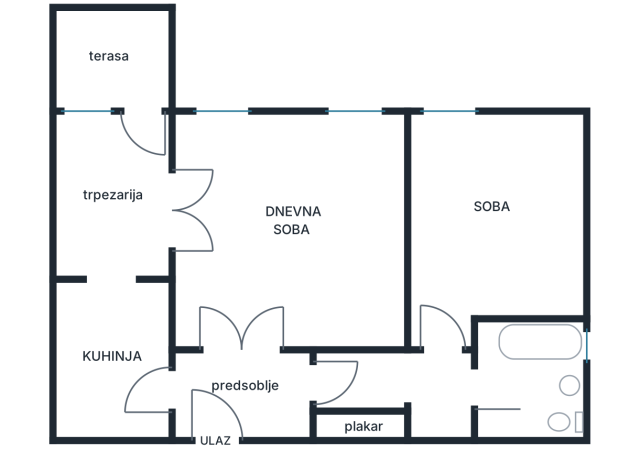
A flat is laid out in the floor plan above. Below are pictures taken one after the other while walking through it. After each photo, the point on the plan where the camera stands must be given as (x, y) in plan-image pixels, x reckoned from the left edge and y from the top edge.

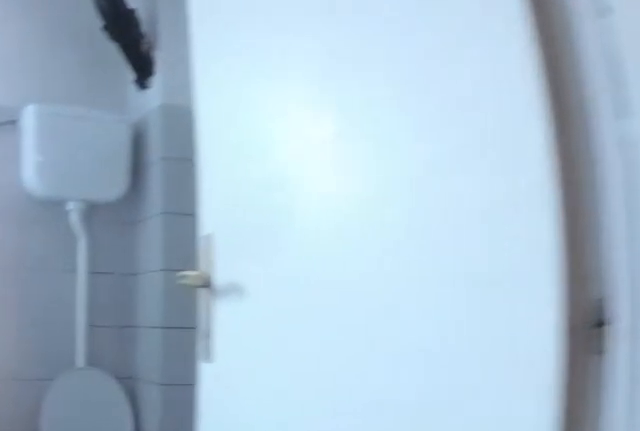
(449, 384)
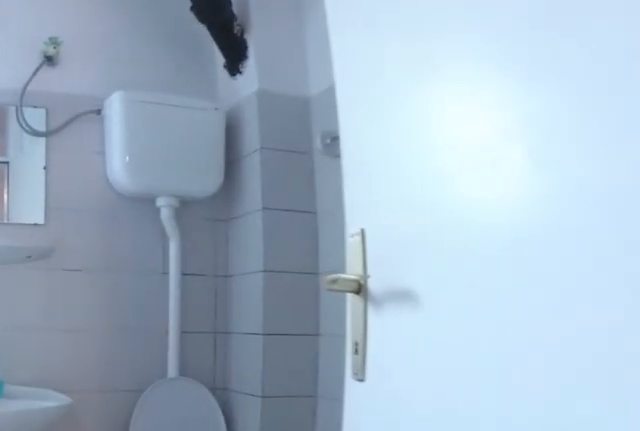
(458, 388)
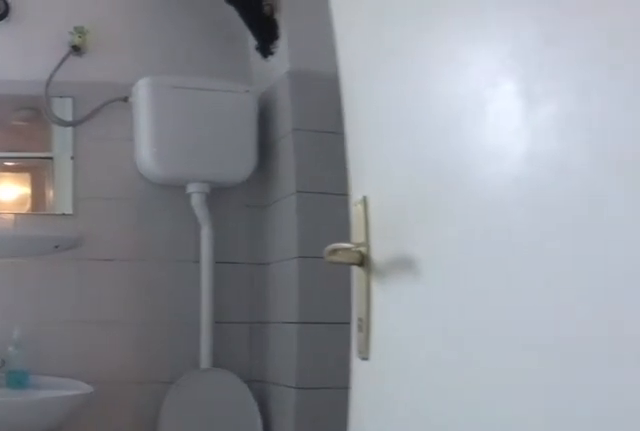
(462, 376)
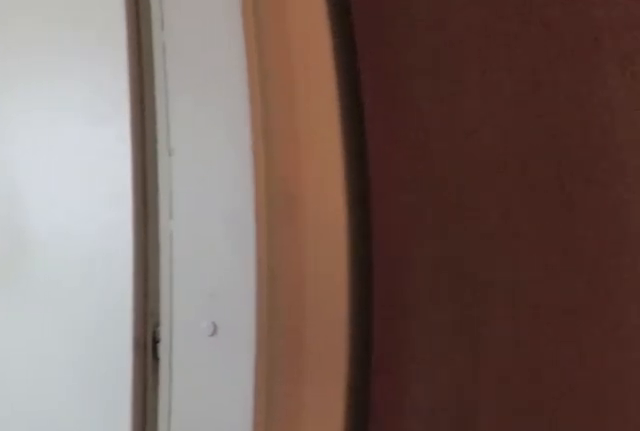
(455, 355)
